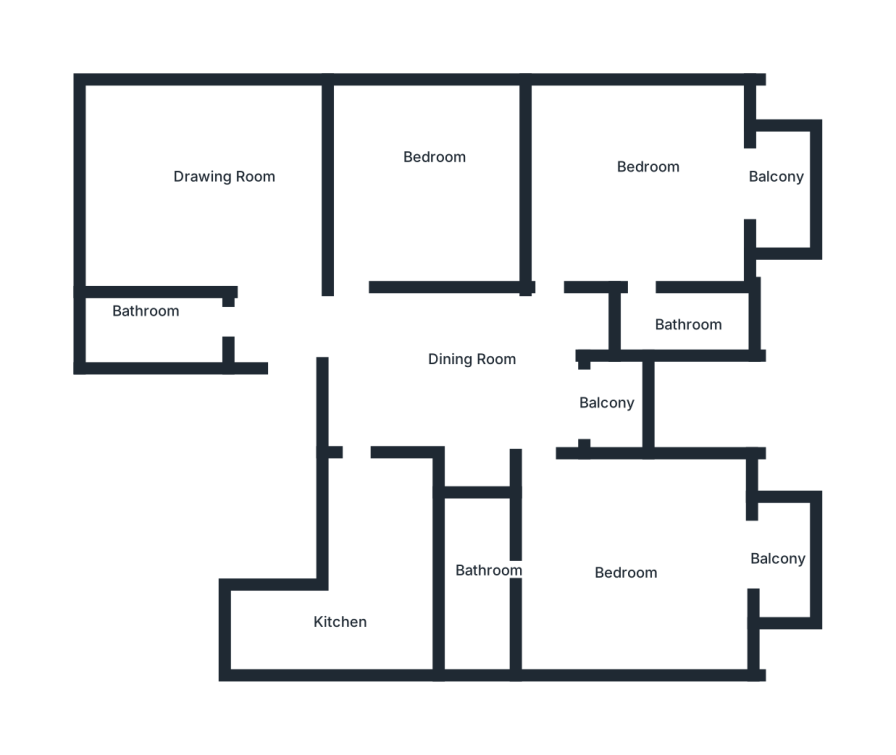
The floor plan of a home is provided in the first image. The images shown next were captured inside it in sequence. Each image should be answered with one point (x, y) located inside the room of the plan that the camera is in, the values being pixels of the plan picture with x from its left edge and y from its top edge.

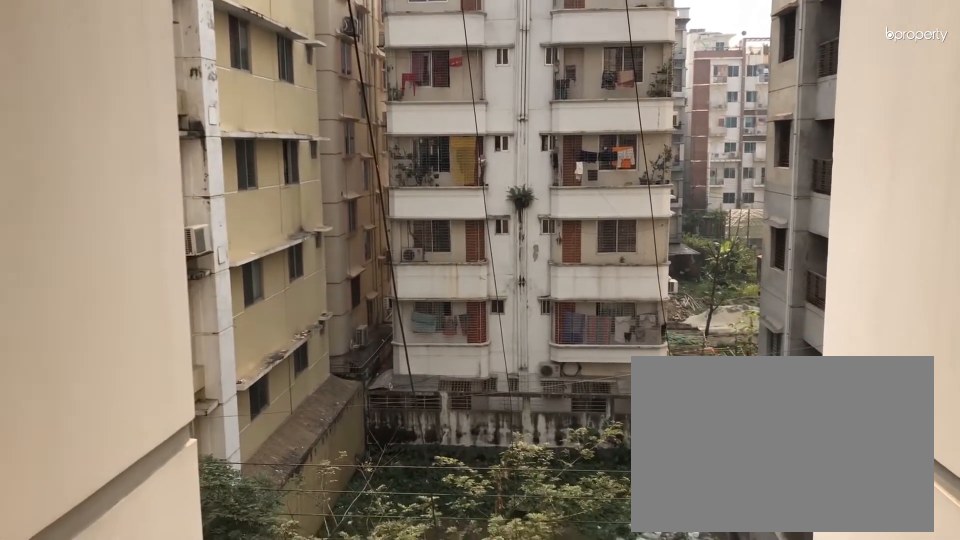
(614, 402)
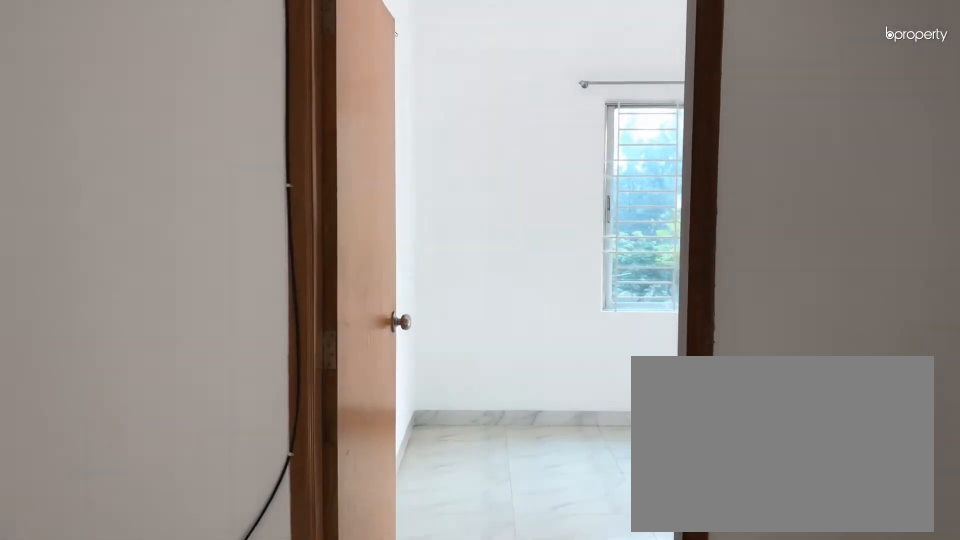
(549, 324)
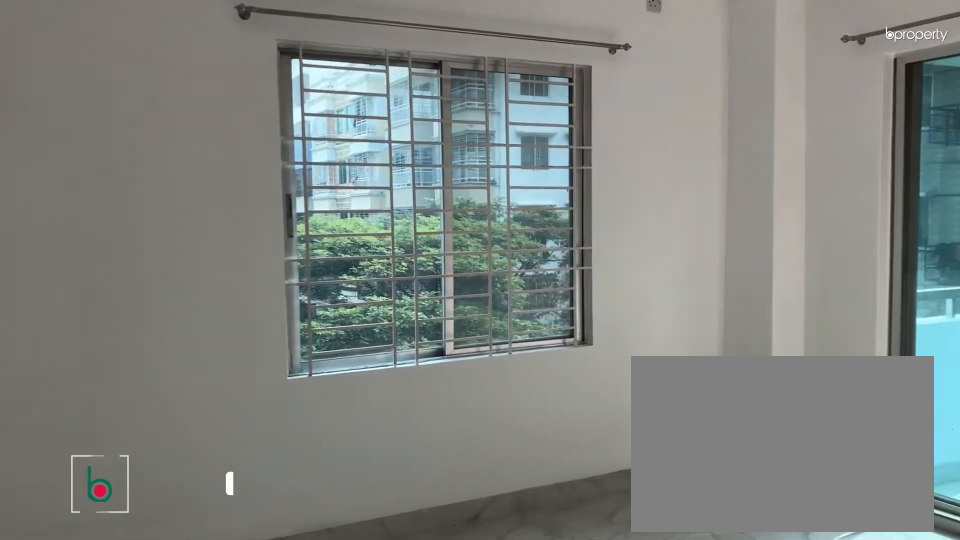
(647, 202)
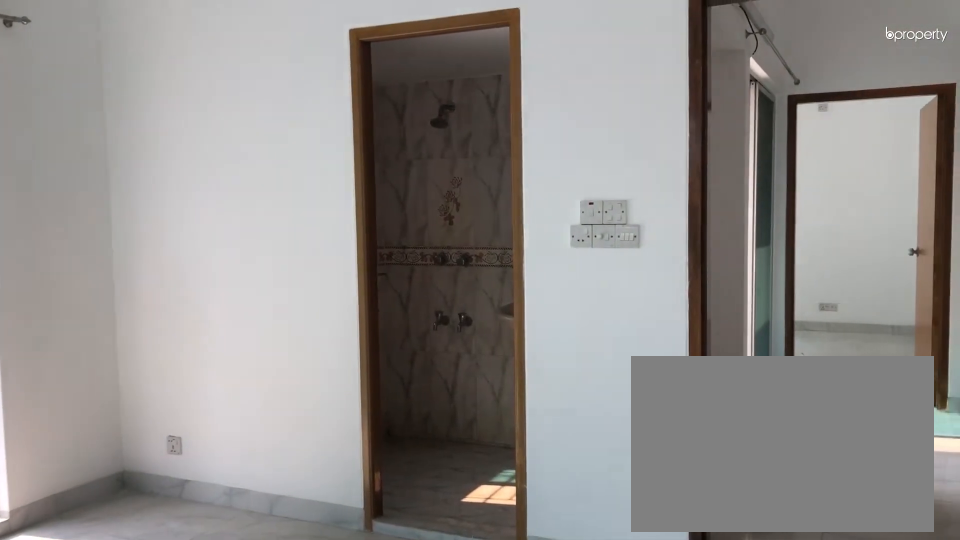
(645, 216)
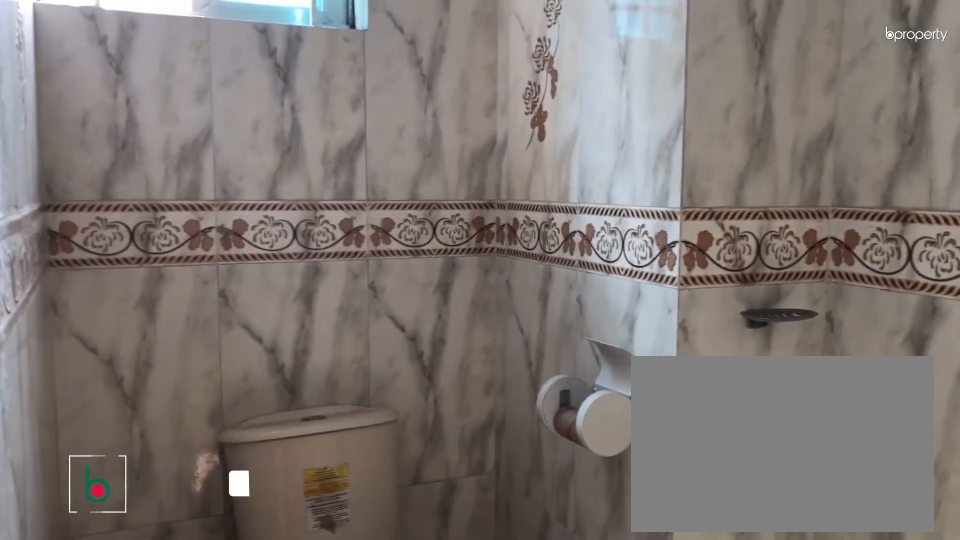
(673, 317)
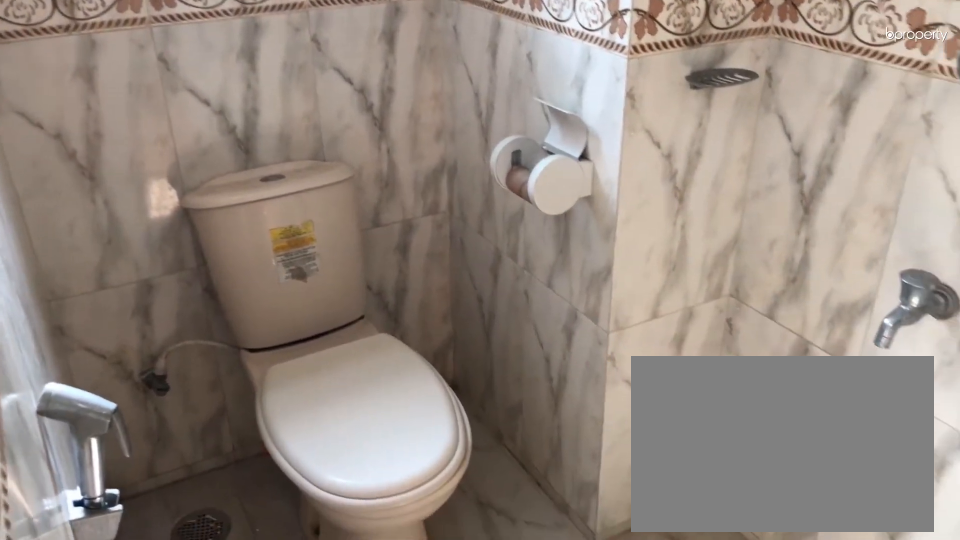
(673, 317)
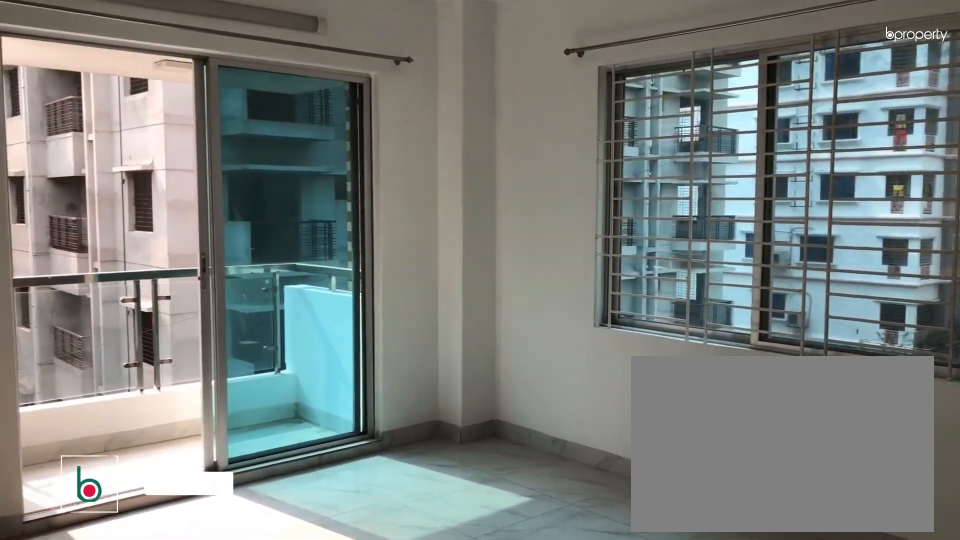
(619, 567)
